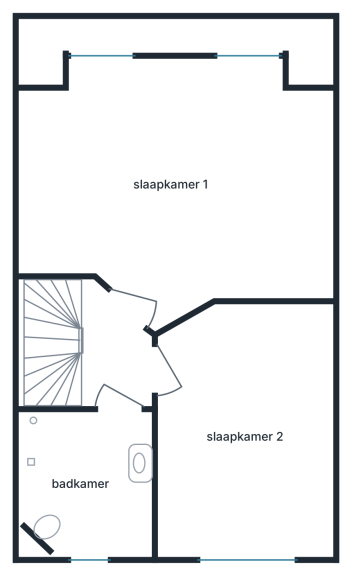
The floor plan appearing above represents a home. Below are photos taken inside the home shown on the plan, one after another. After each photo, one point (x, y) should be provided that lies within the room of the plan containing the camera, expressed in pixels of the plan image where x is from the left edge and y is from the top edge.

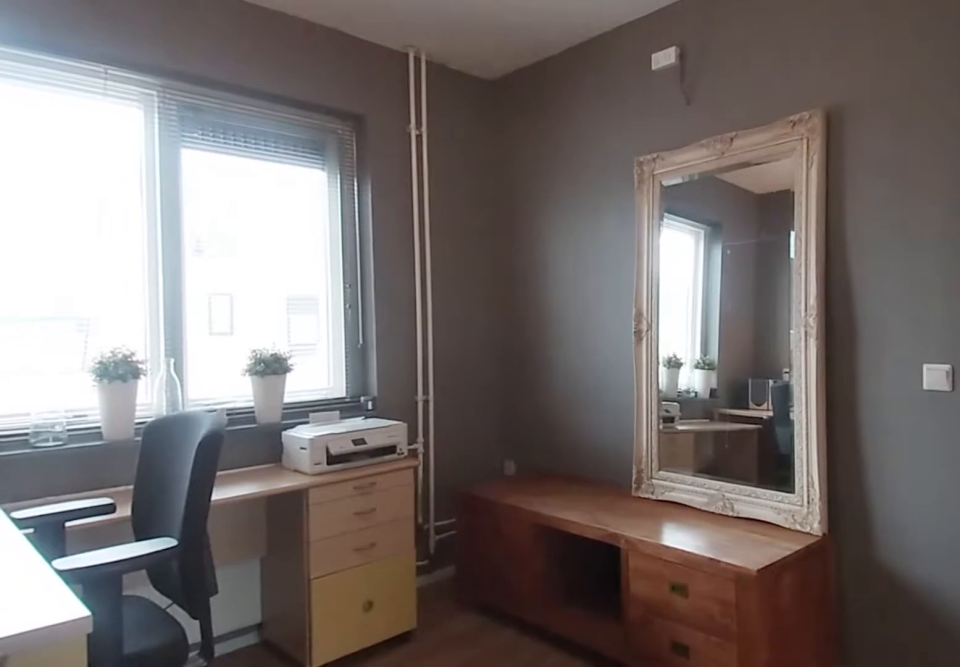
(245, 431)
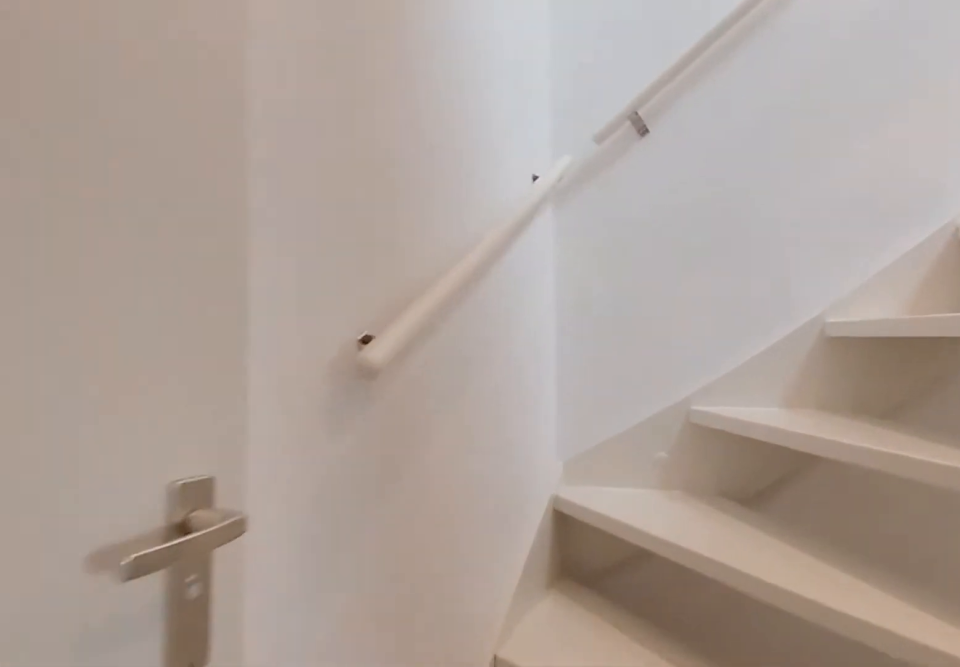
(113, 354)
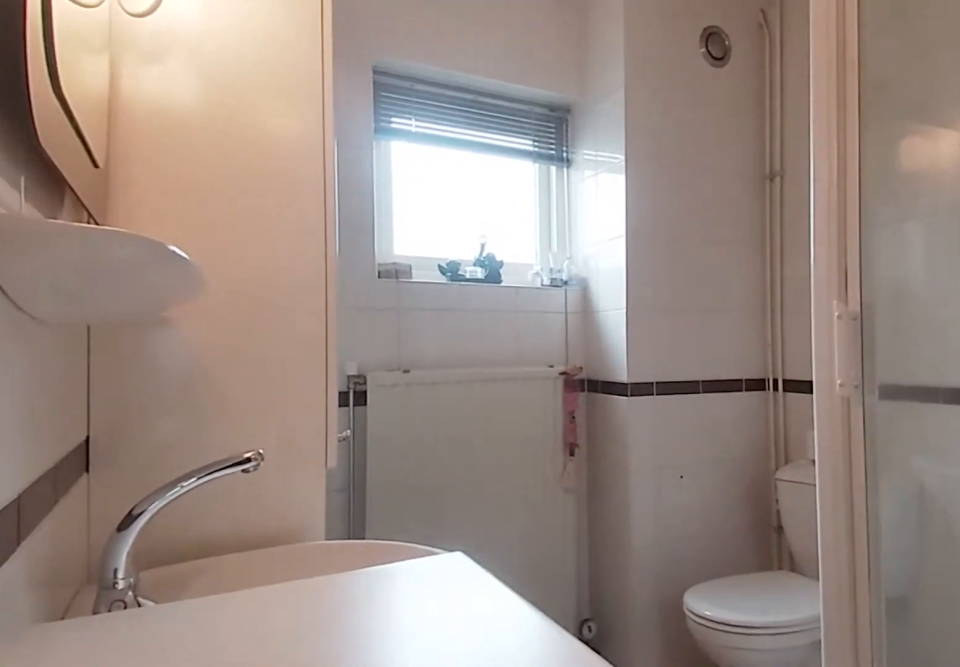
(88, 481)
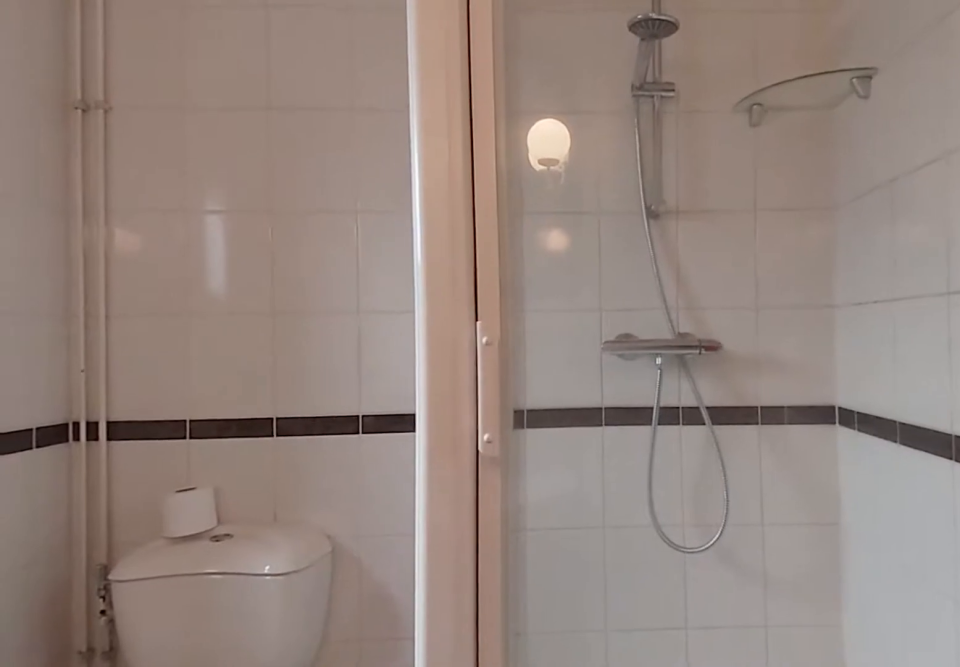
(88, 481)
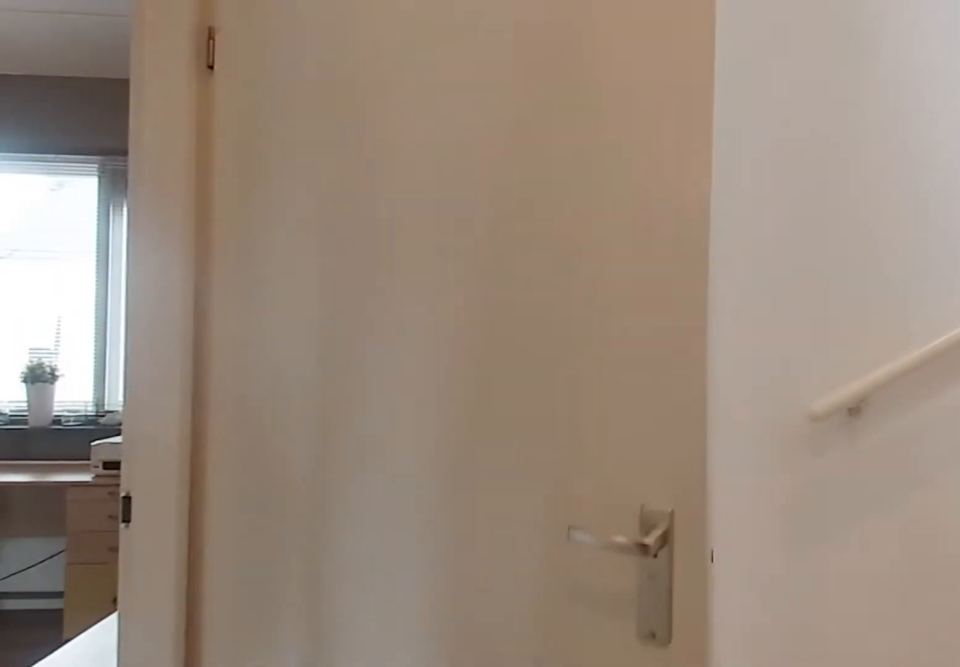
(113, 354)
